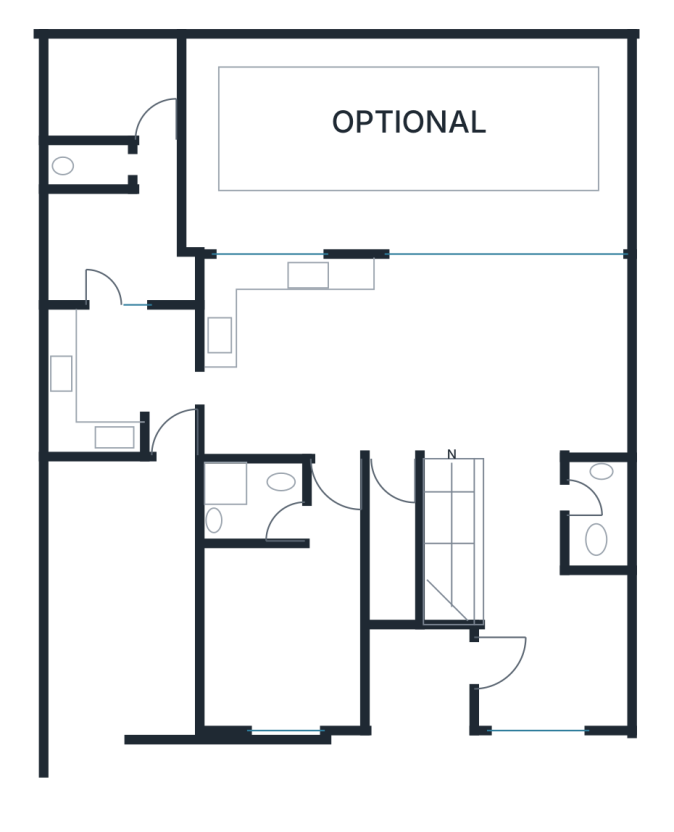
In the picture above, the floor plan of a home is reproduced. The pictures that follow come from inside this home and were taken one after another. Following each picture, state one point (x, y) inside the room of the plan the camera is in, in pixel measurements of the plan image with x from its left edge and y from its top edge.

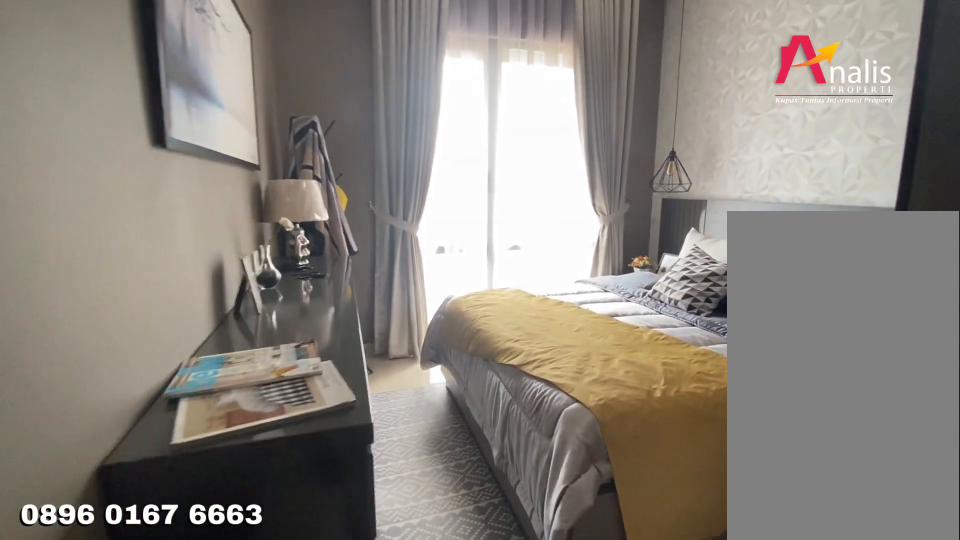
(282, 597)
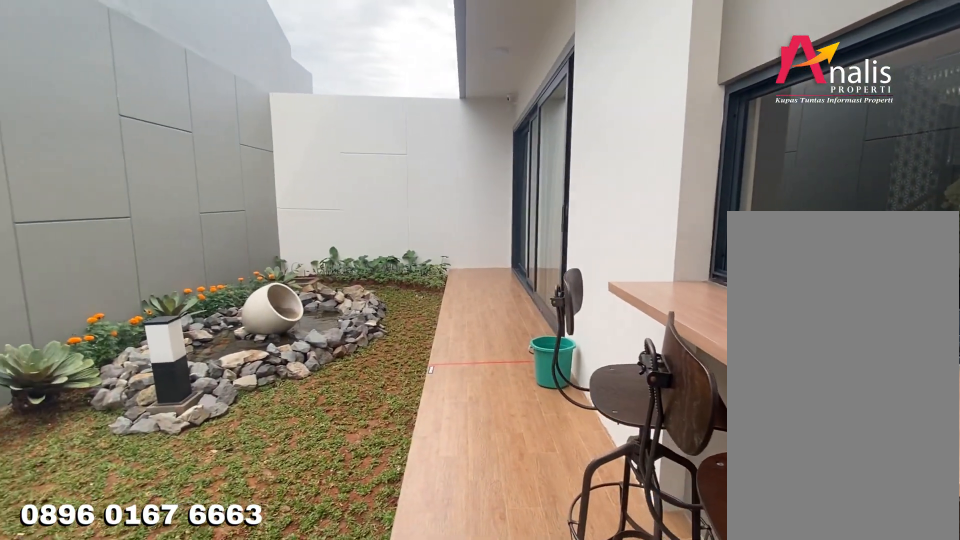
(413, 159)
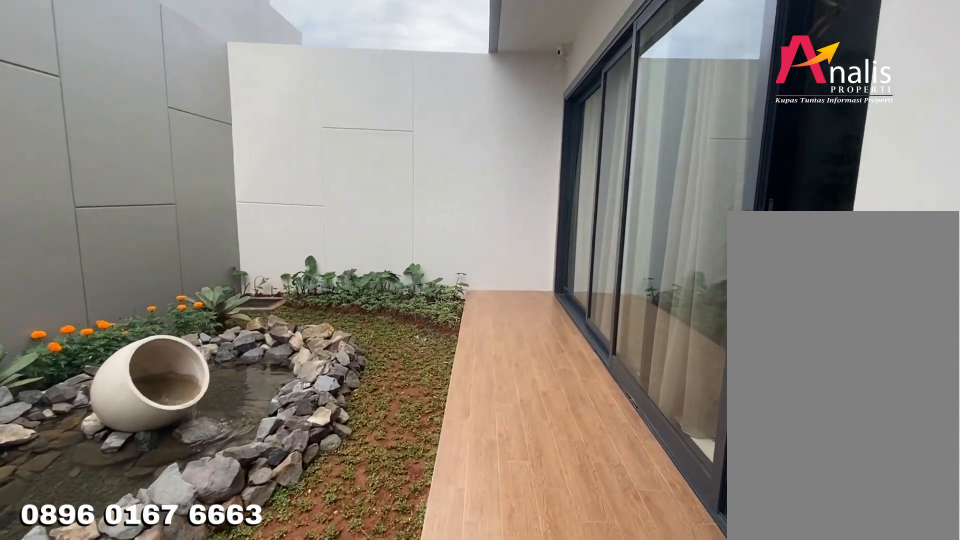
(413, 159)
